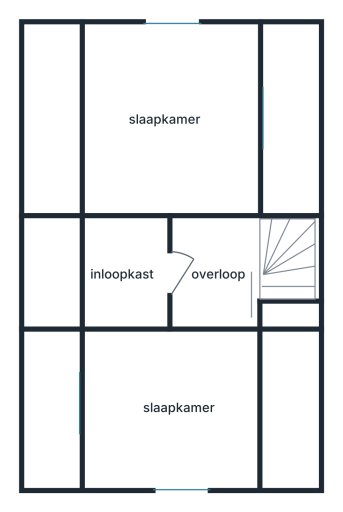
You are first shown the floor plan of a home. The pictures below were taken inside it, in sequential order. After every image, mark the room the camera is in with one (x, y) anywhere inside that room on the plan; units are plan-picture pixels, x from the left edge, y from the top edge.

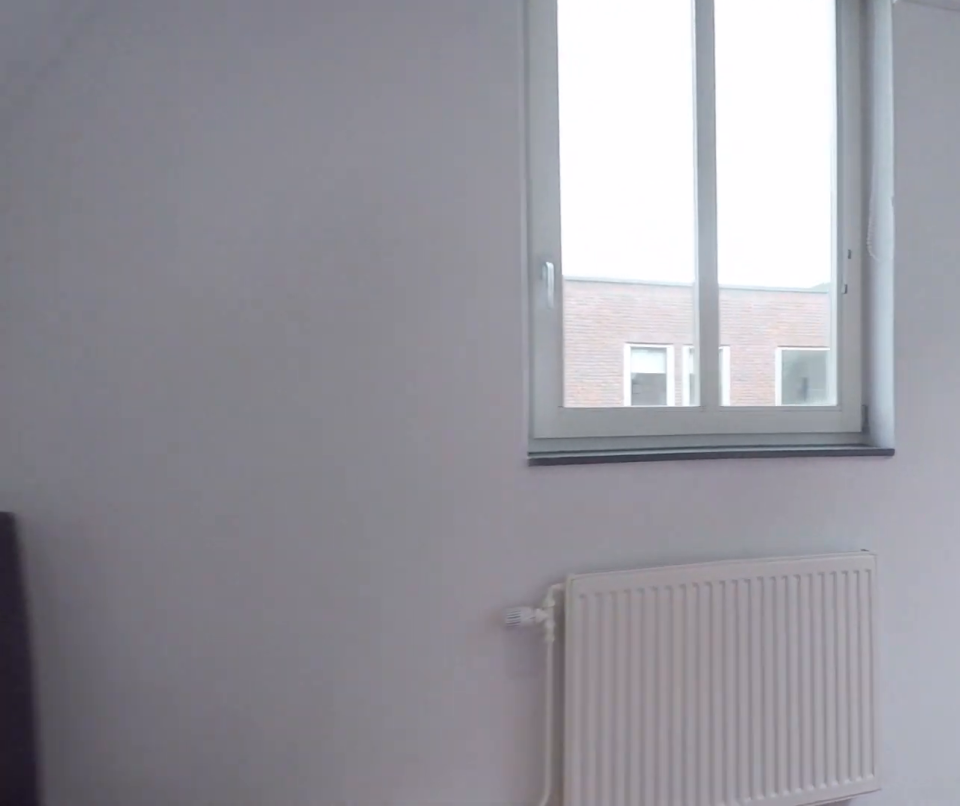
(182, 487)
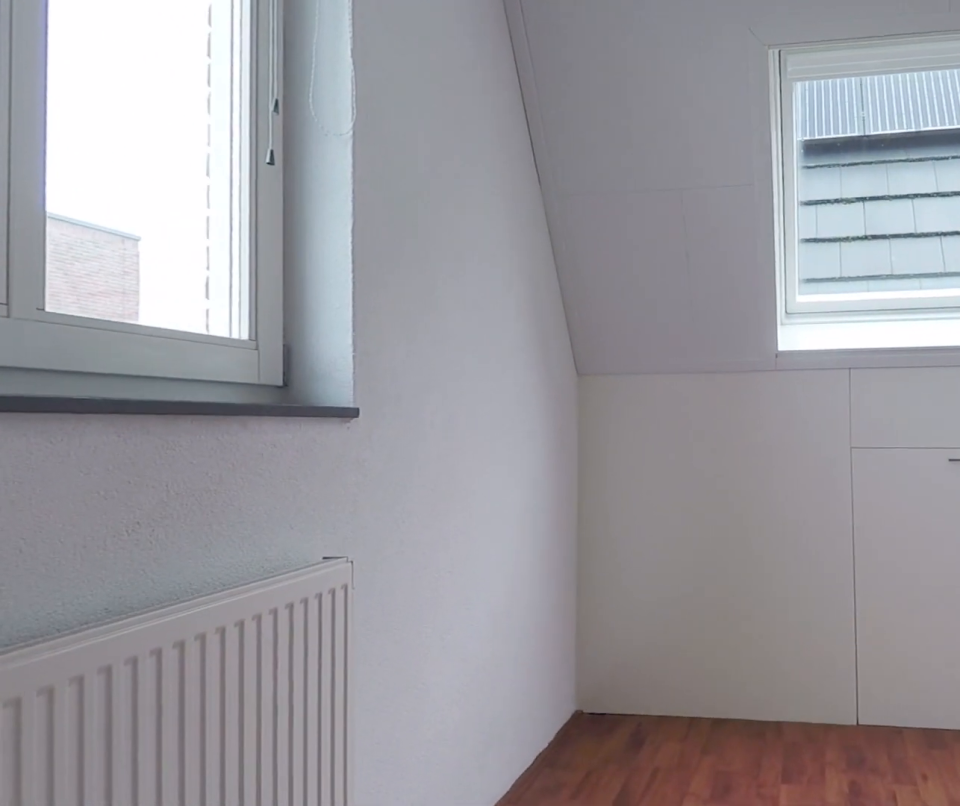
(182, 487)
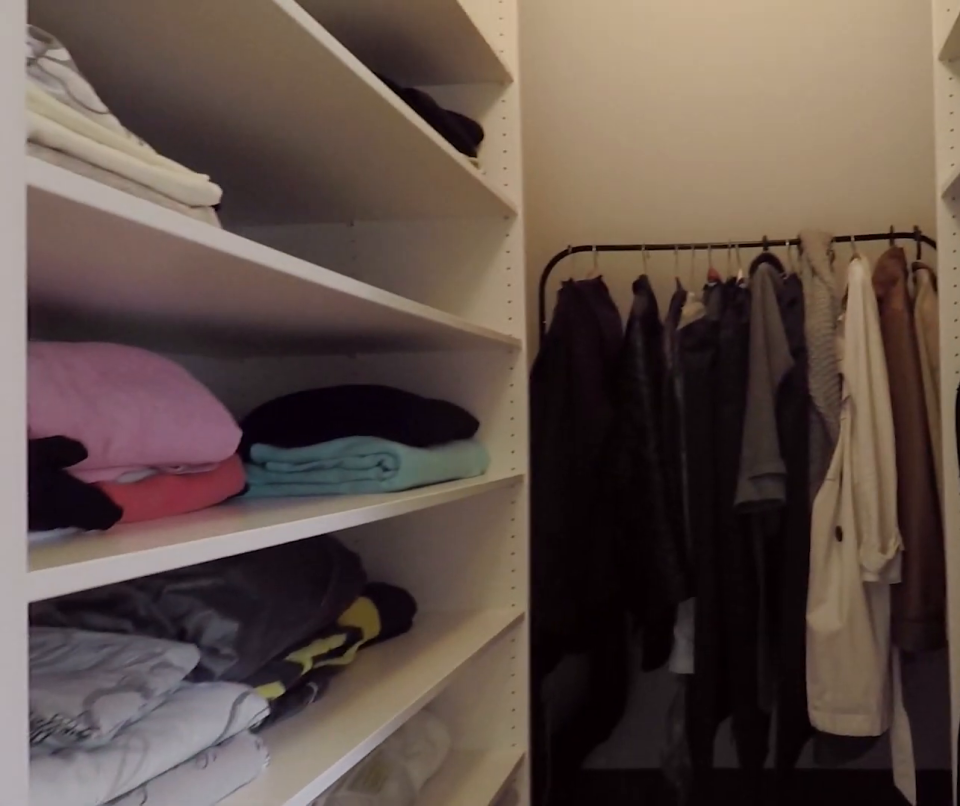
(151, 257)
